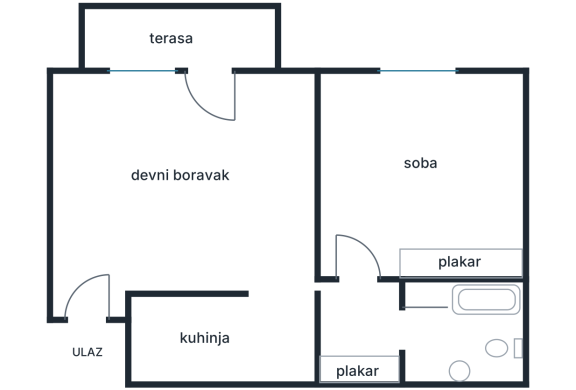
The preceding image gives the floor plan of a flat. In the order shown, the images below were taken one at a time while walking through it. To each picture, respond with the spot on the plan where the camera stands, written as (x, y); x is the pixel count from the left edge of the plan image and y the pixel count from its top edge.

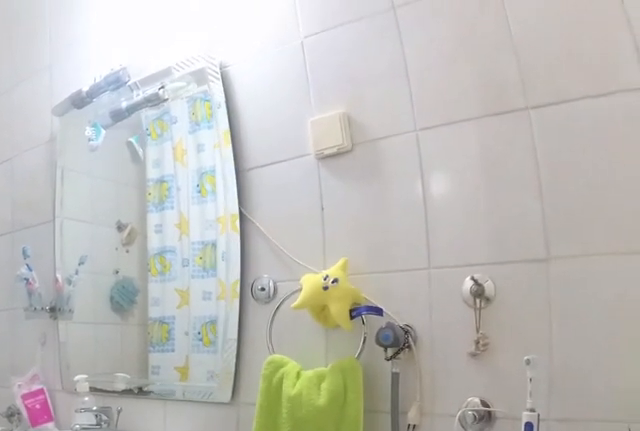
(392, 295)
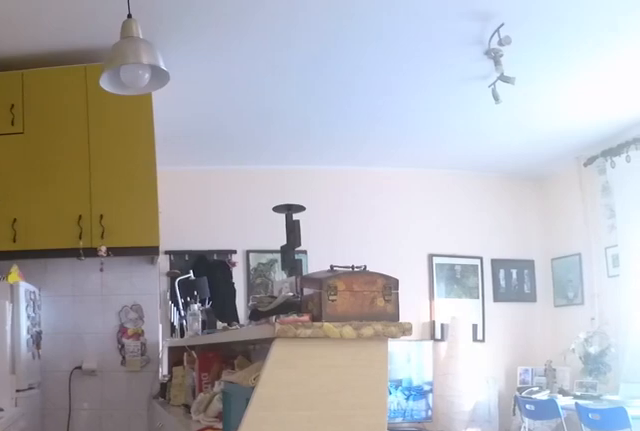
(314, 316)
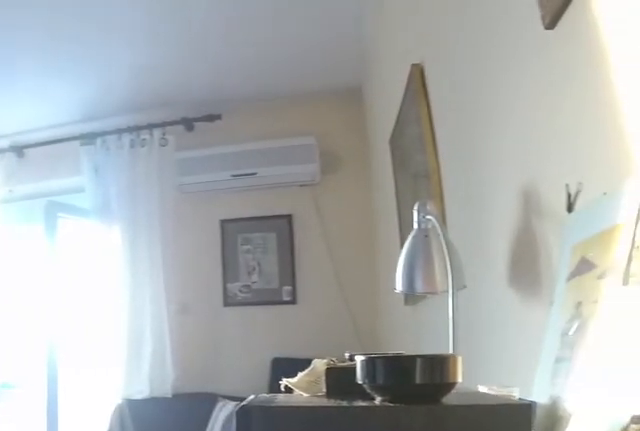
(277, 315)
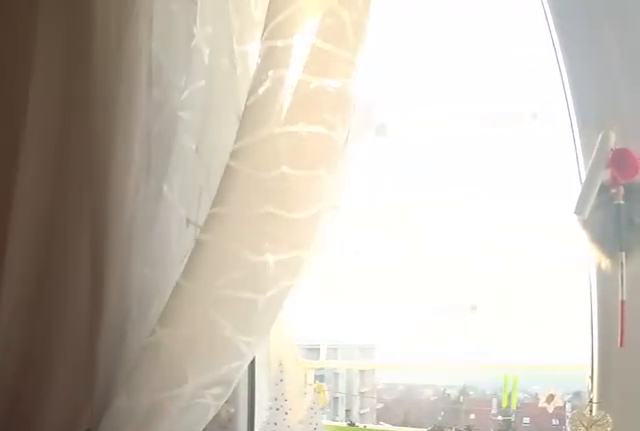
(225, 109)
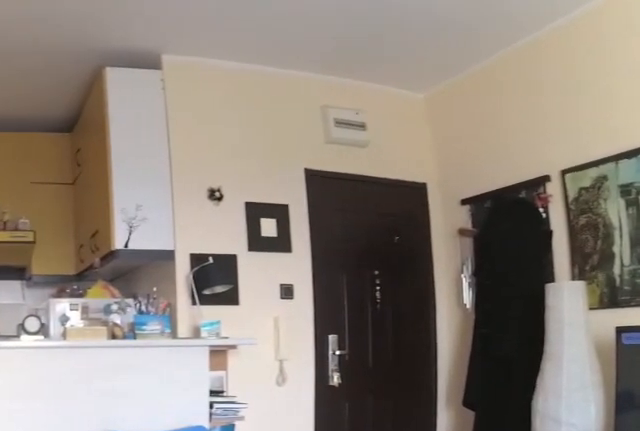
(223, 88)
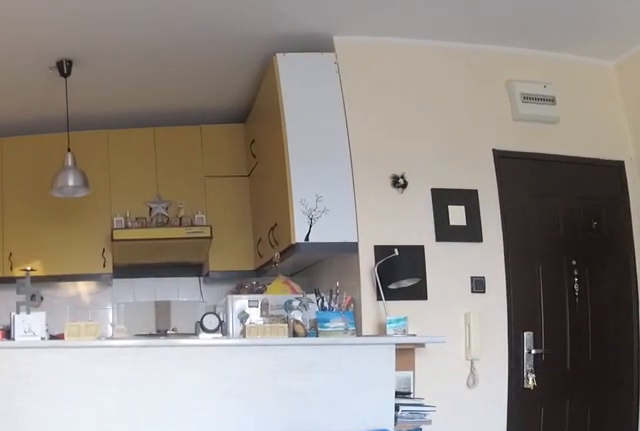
(212, 93)
